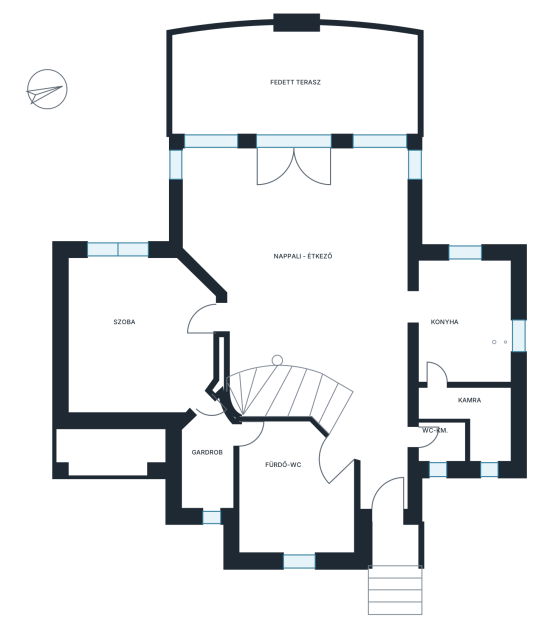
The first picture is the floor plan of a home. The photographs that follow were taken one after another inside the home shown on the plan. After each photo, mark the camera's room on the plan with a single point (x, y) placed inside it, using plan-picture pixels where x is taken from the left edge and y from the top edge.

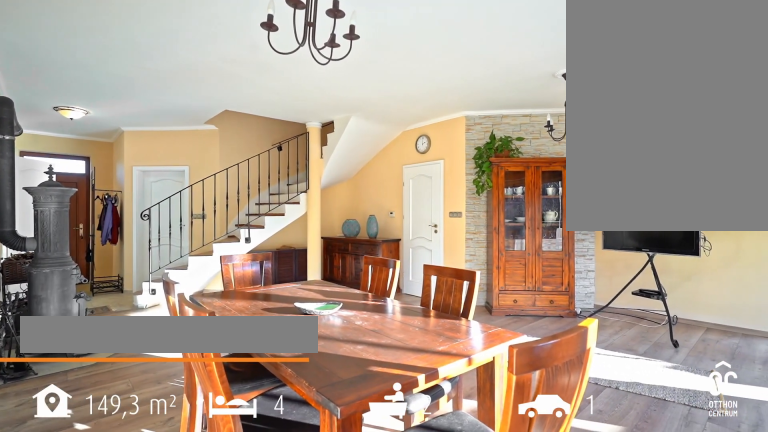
(298, 281)
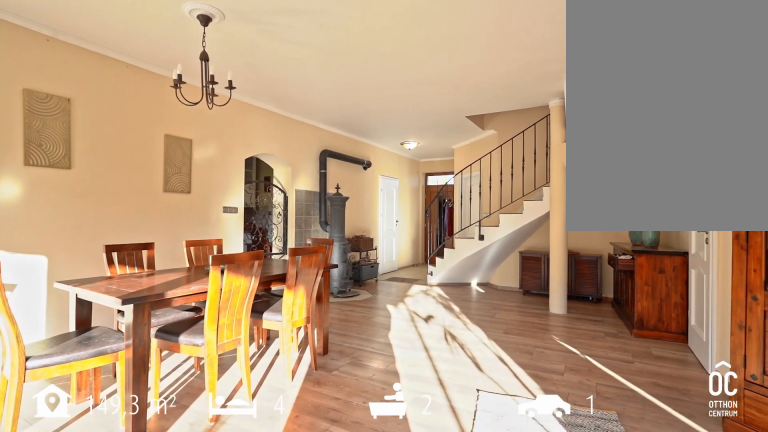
(299, 281)
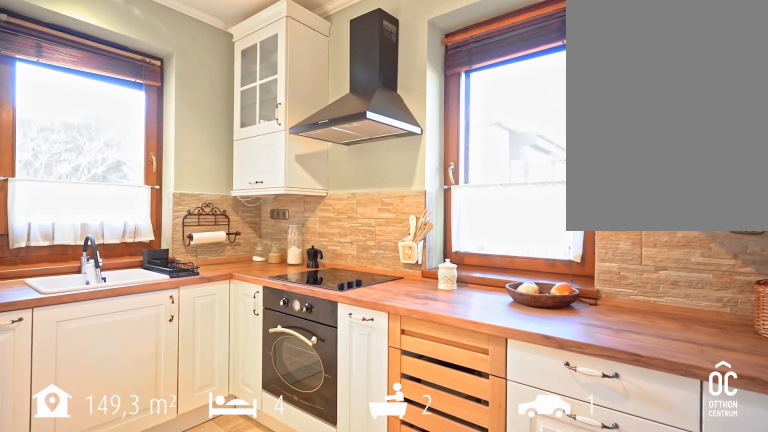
(467, 329)
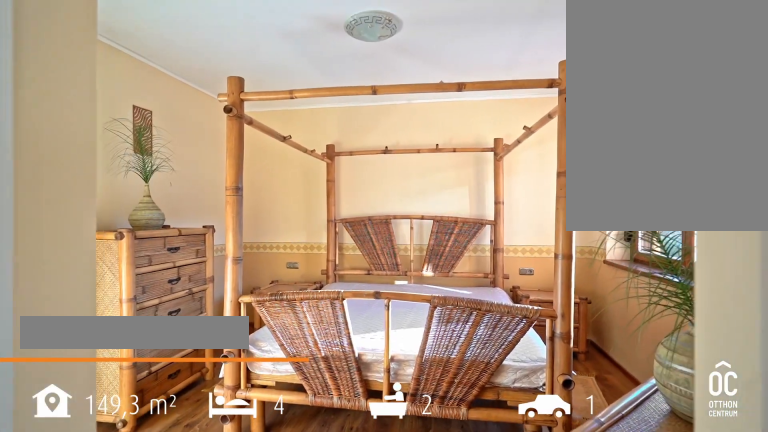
(130, 340)
